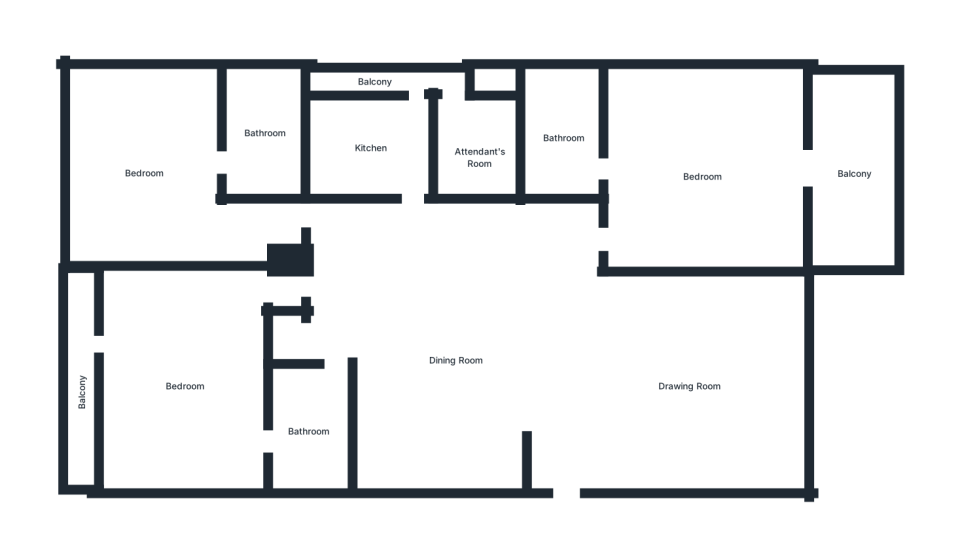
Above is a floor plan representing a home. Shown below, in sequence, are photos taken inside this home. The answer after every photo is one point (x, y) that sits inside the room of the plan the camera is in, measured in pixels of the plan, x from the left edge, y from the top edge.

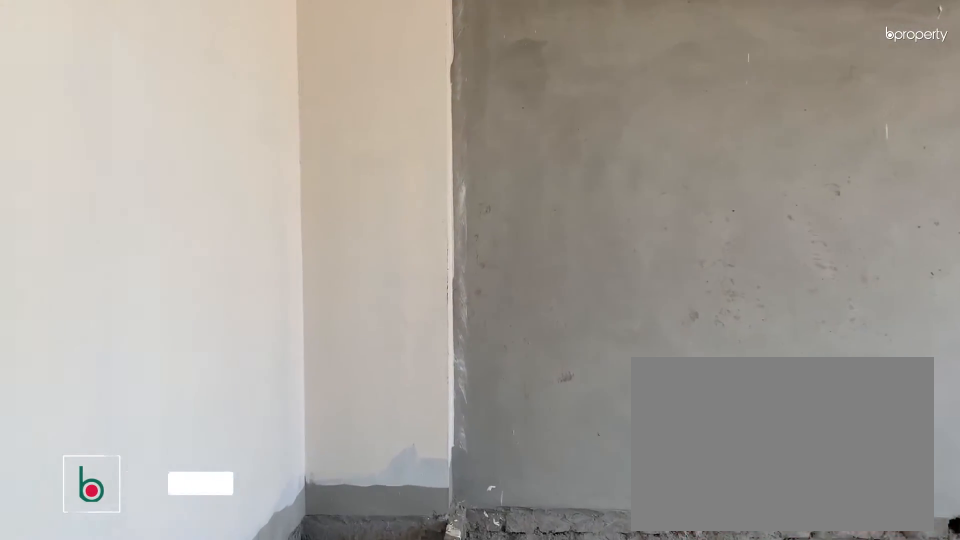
(143, 175)
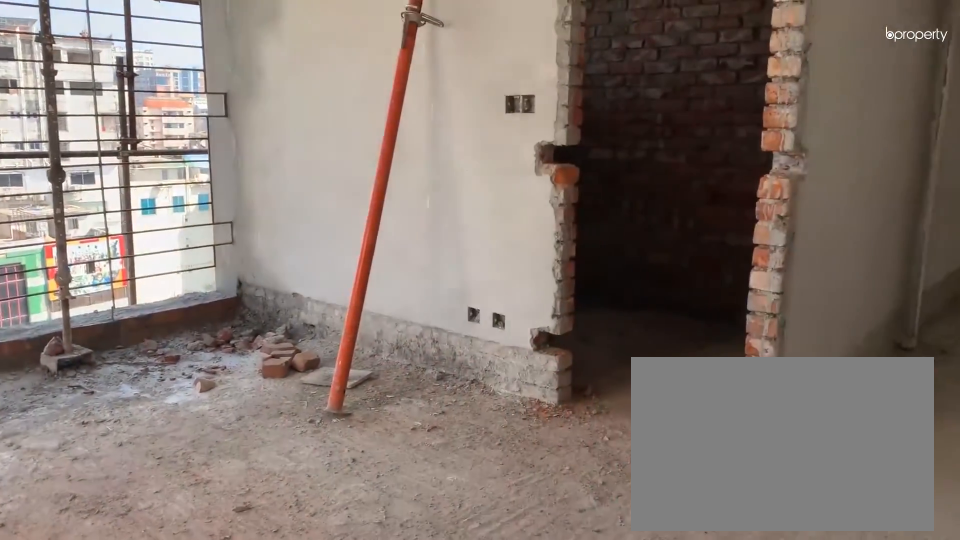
(143, 176)
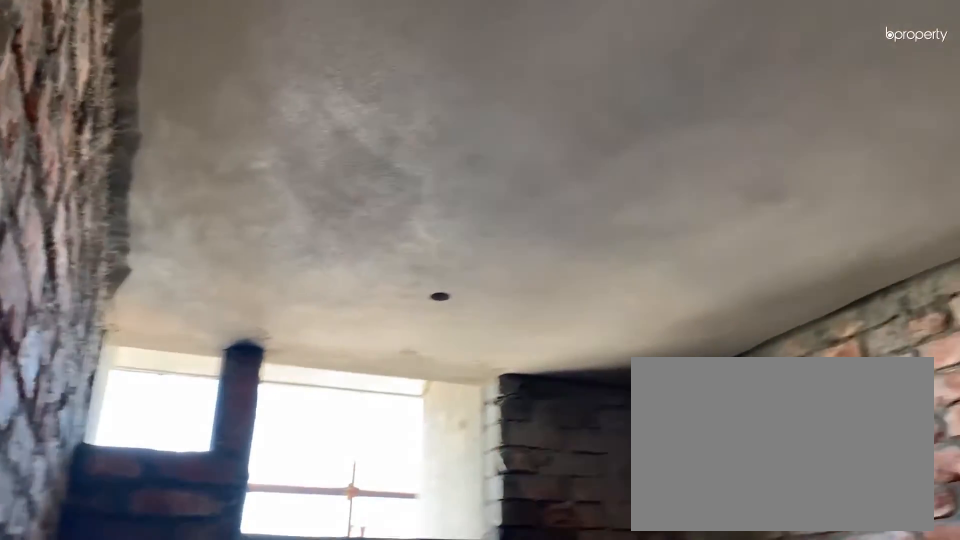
(264, 140)
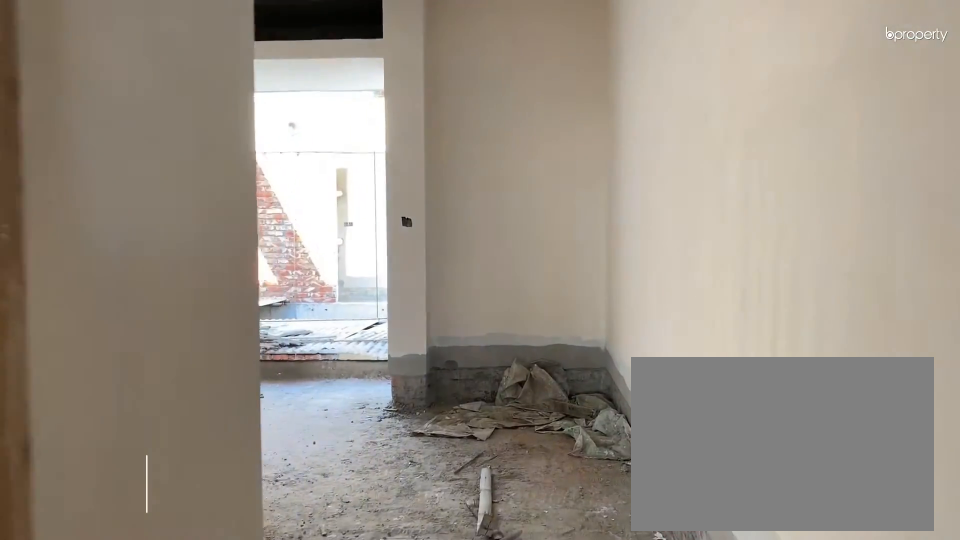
(327, 291)
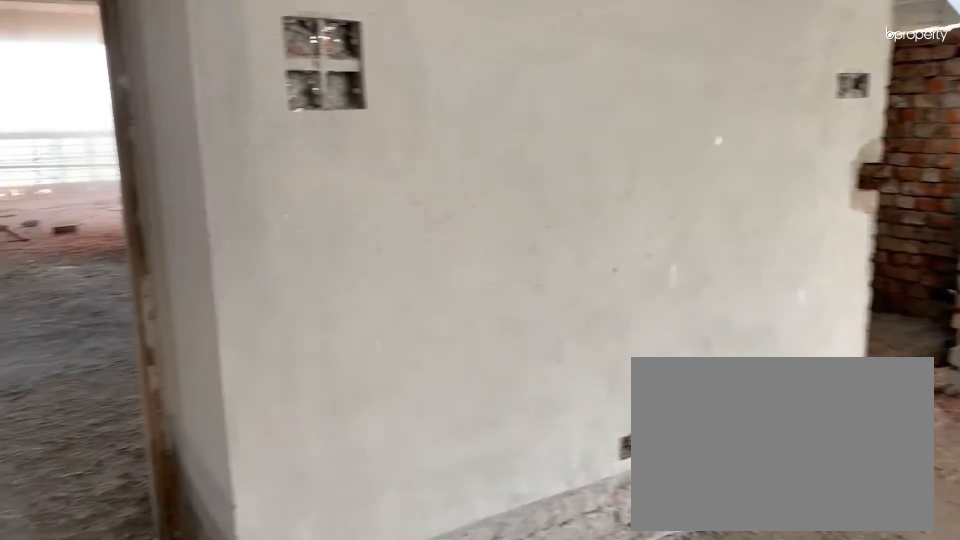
(186, 391)
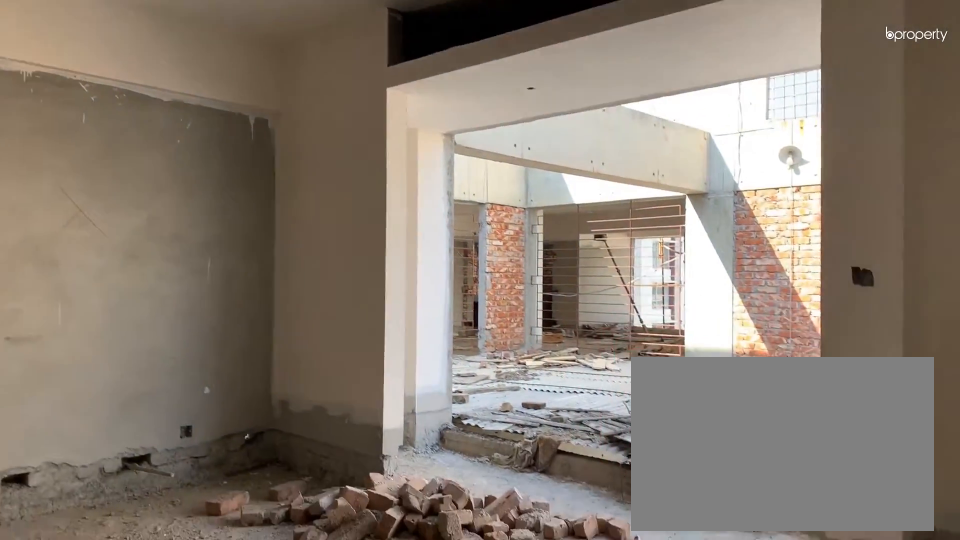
(186, 391)
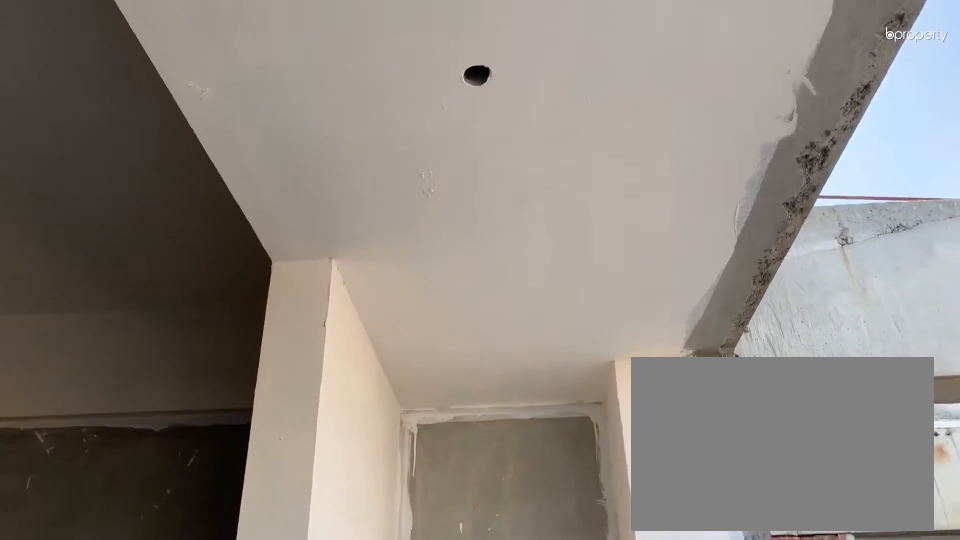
(78, 338)
